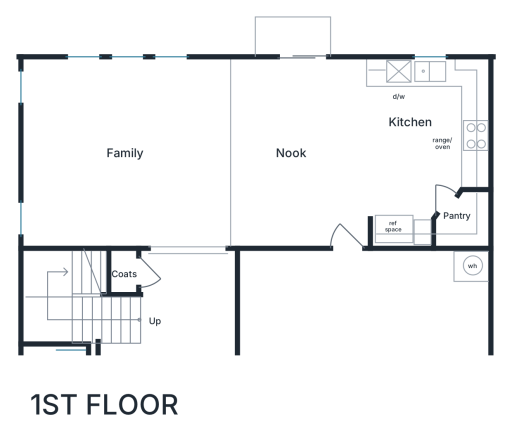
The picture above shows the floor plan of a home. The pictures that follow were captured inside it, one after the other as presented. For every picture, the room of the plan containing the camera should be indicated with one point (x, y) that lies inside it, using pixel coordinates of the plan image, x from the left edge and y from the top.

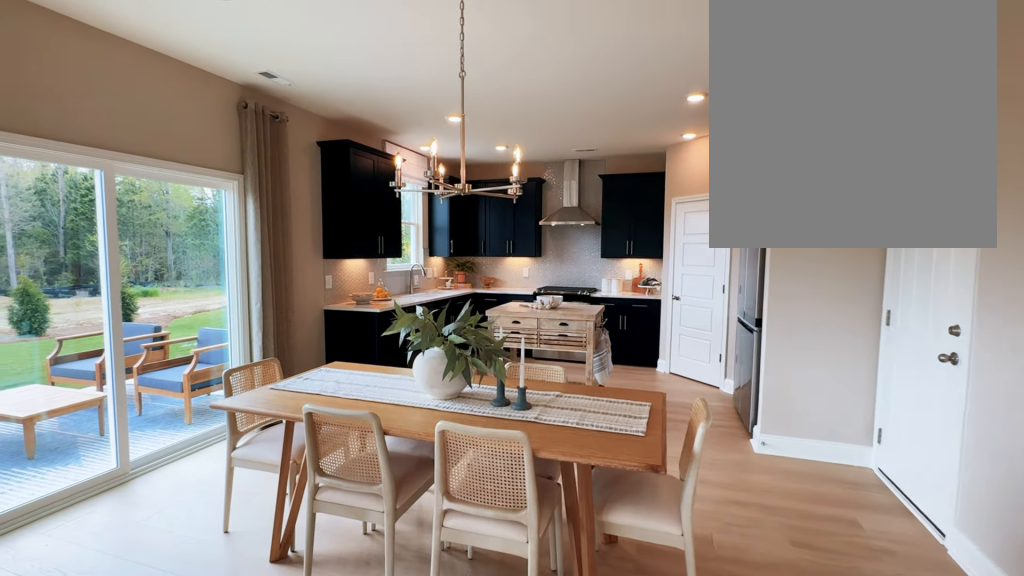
(293, 152)
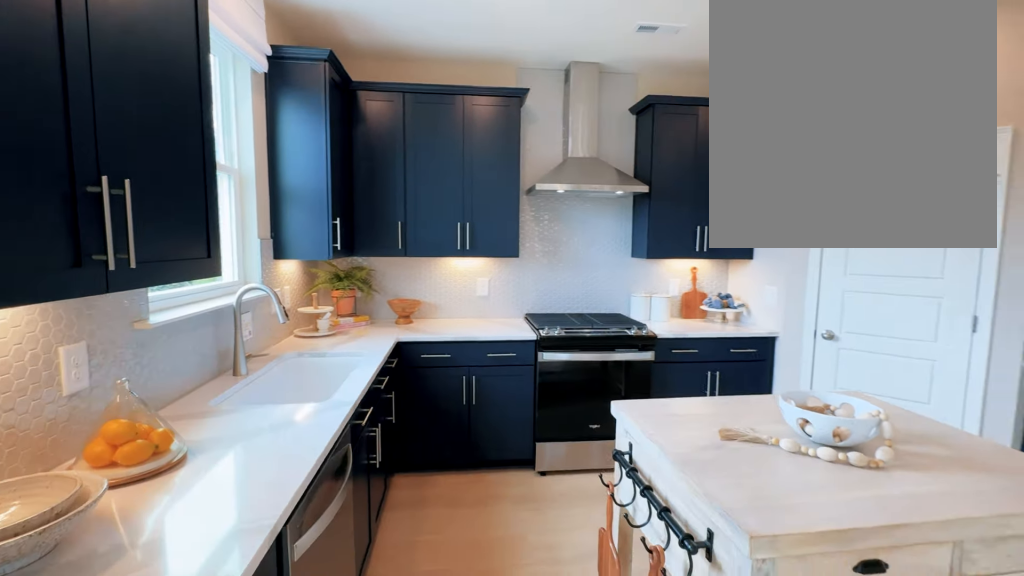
(428, 152)
